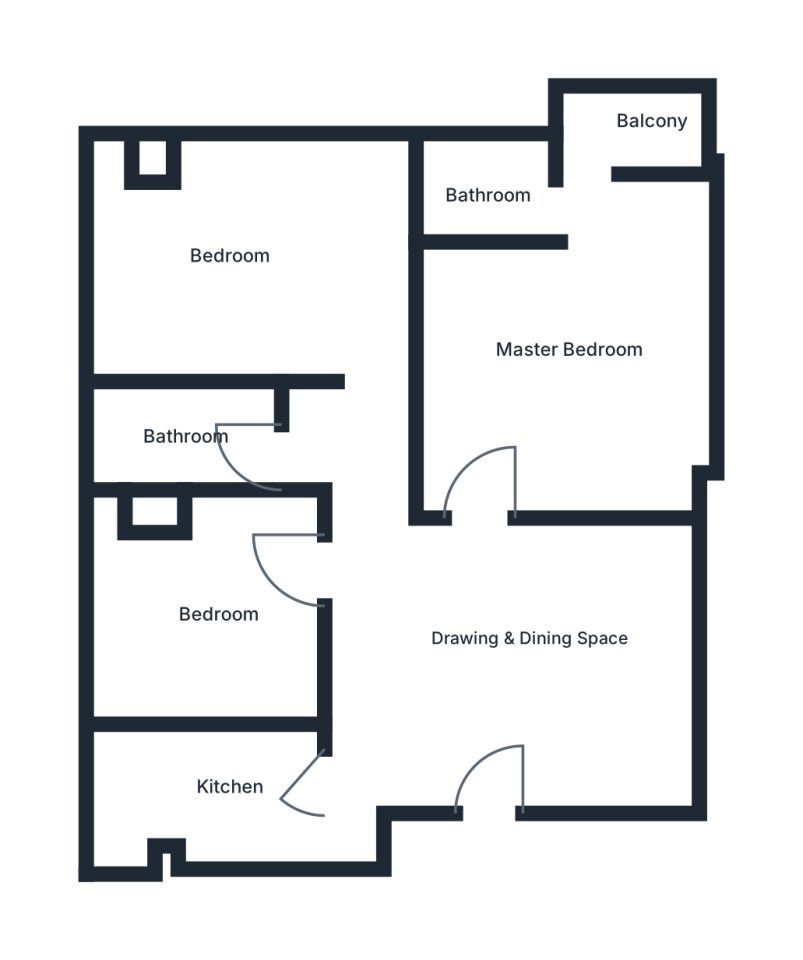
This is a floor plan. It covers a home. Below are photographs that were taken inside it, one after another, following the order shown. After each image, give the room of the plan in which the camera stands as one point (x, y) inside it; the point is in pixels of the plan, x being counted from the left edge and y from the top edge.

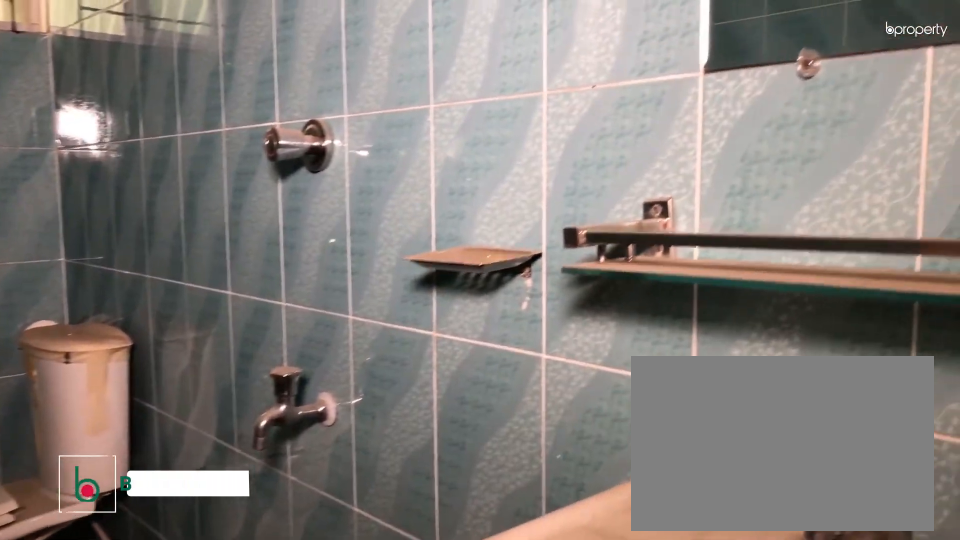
(199, 443)
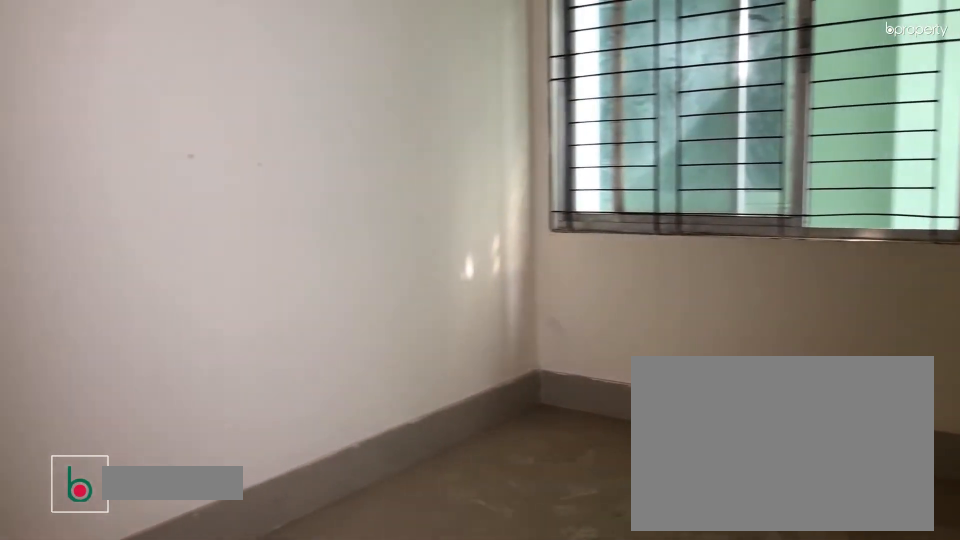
(206, 633)
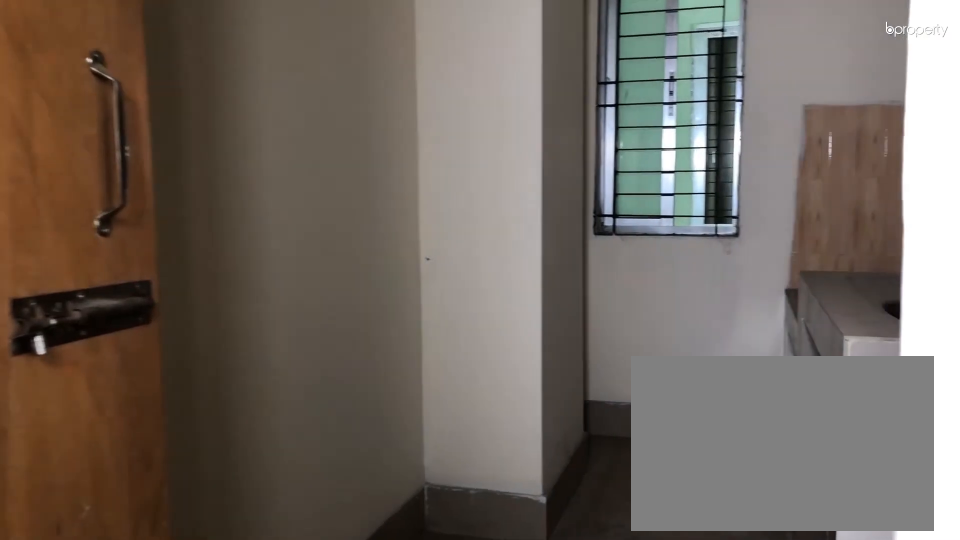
(224, 802)
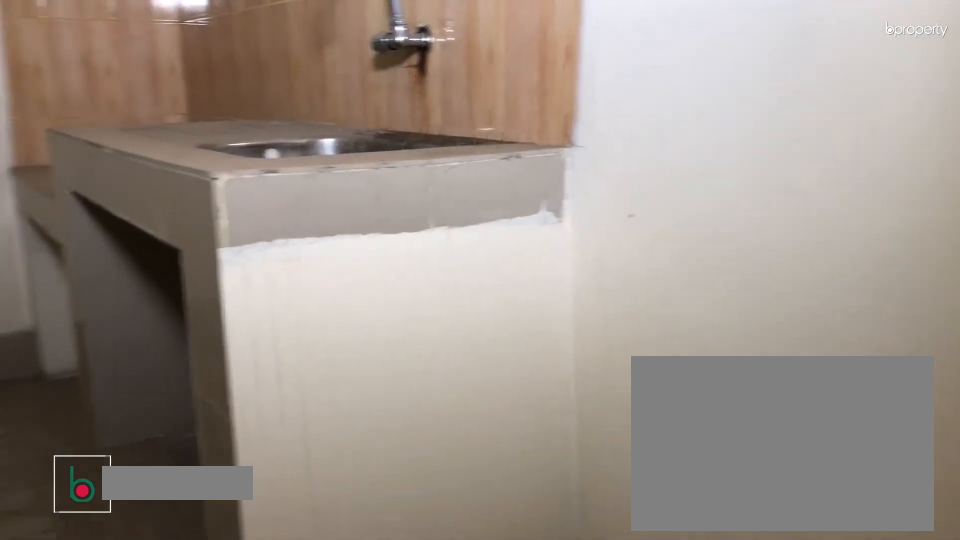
(224, 802)
